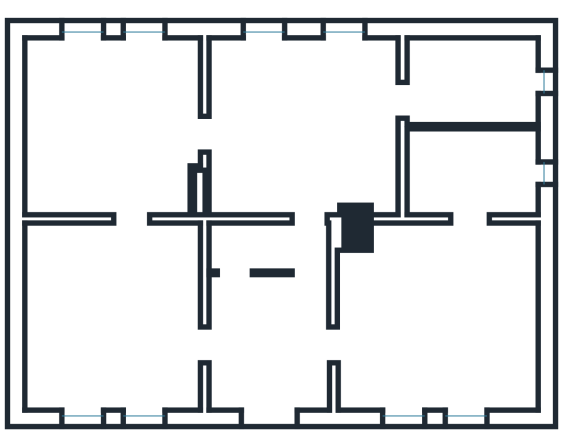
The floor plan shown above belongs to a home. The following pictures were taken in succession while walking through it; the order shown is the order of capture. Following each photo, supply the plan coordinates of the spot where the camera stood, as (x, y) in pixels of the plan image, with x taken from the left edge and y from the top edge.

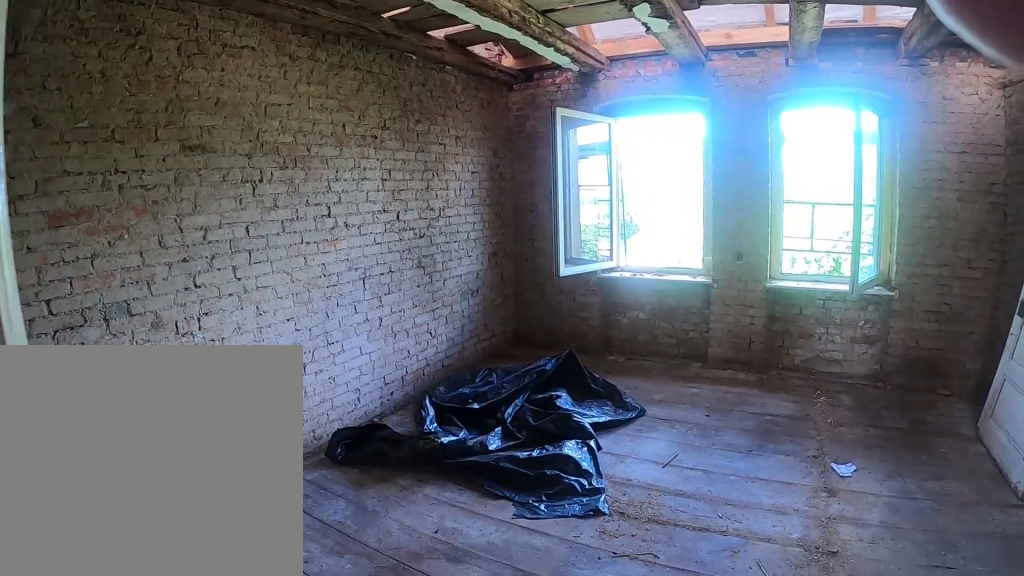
(92, 212)
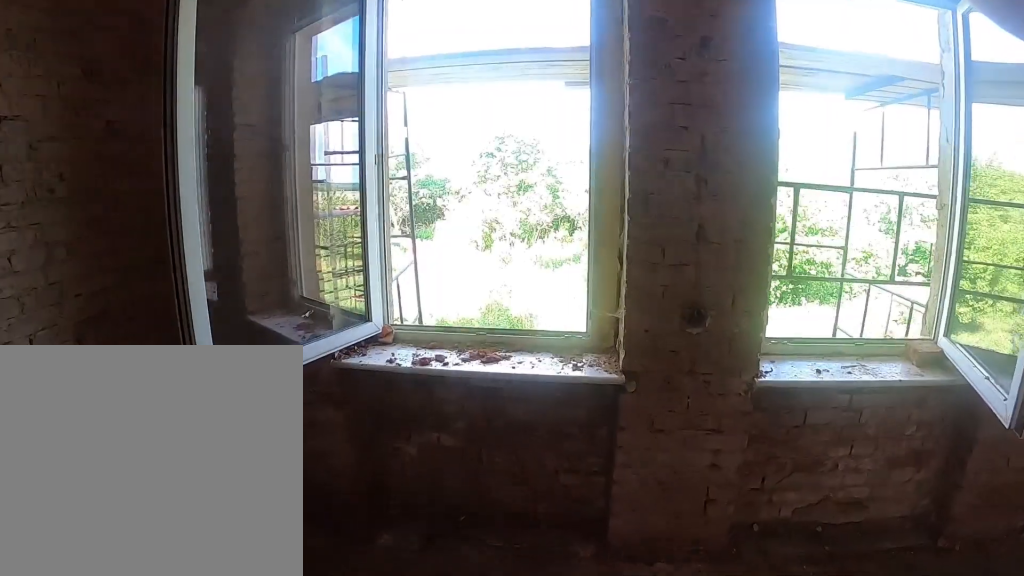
(81, 124)
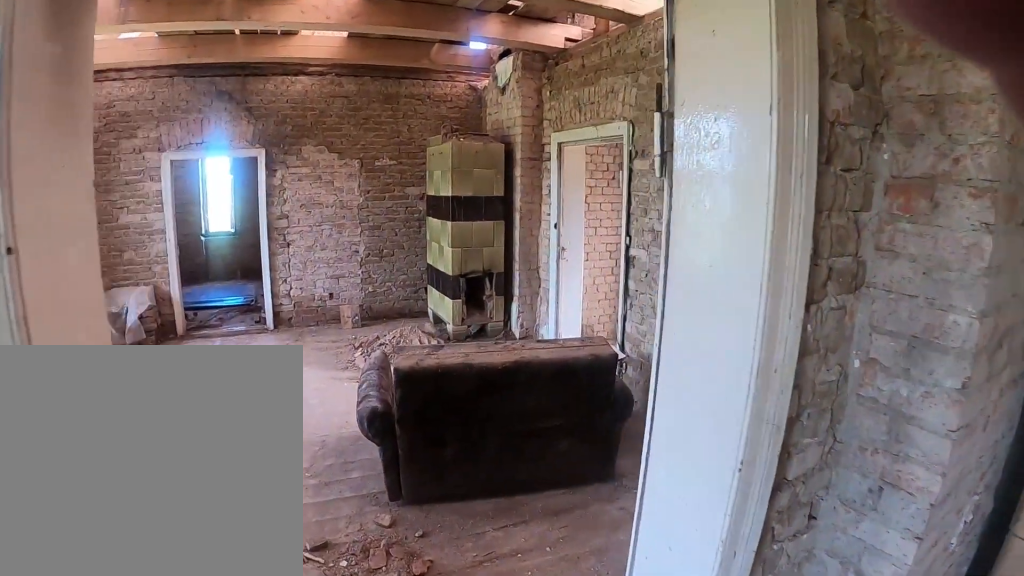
(174, 128)
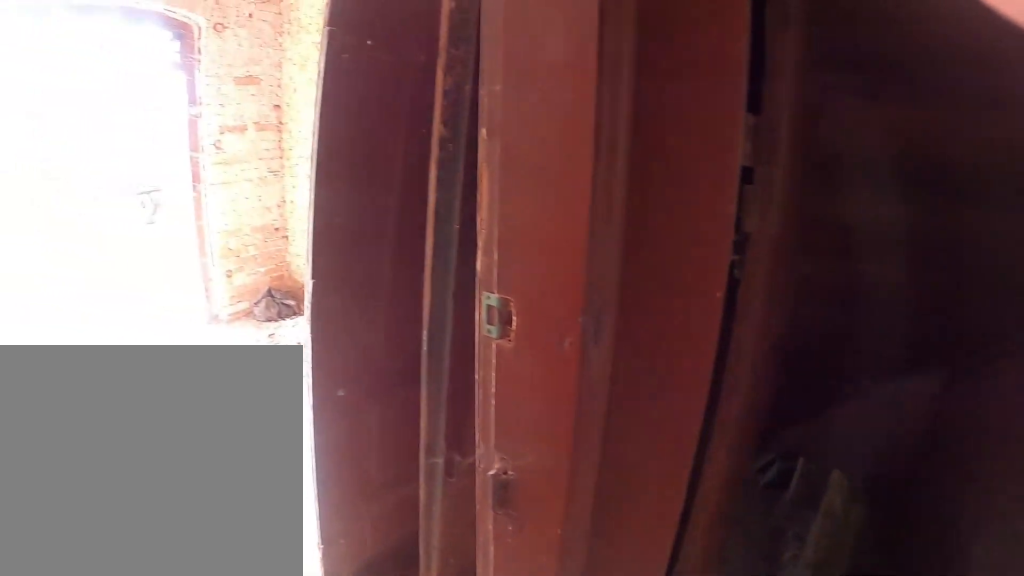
(304, 282)
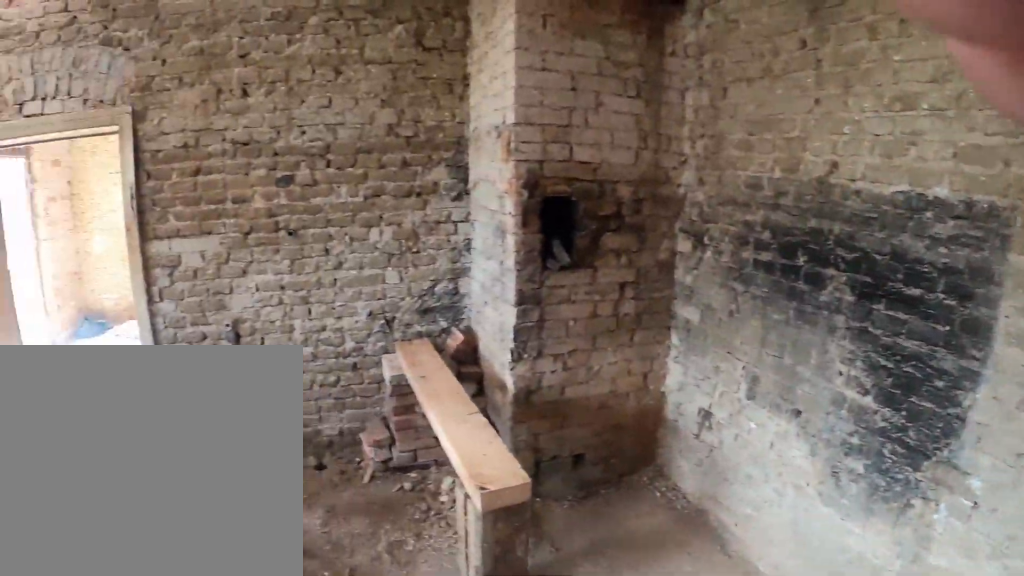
(410, 306)
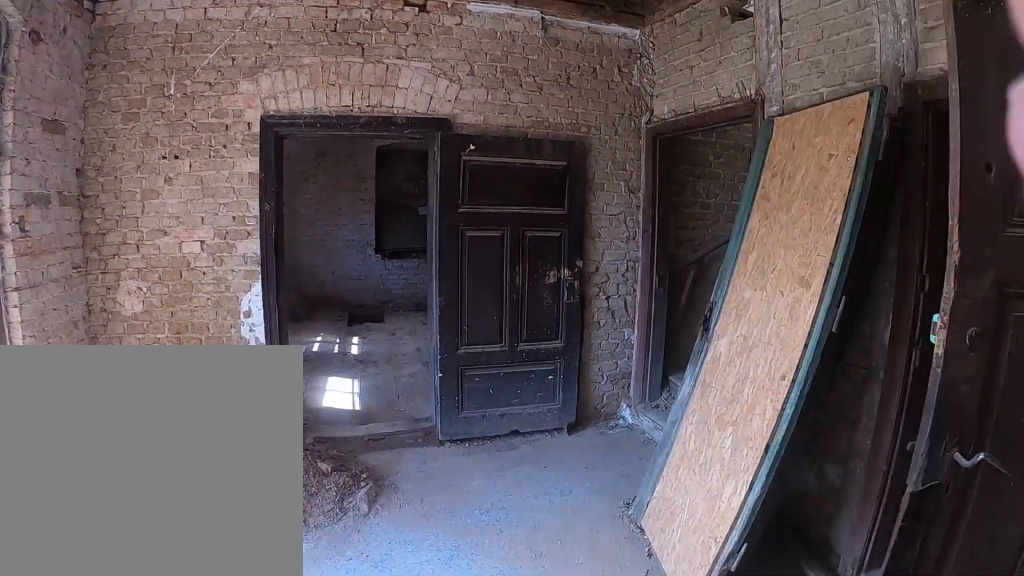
(335, 341)
